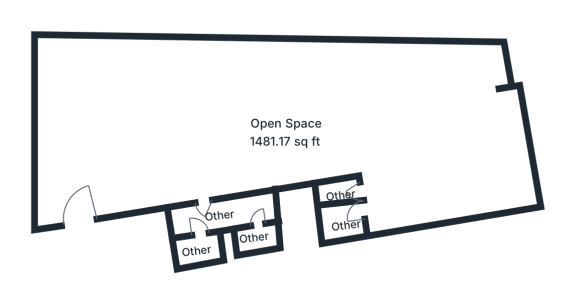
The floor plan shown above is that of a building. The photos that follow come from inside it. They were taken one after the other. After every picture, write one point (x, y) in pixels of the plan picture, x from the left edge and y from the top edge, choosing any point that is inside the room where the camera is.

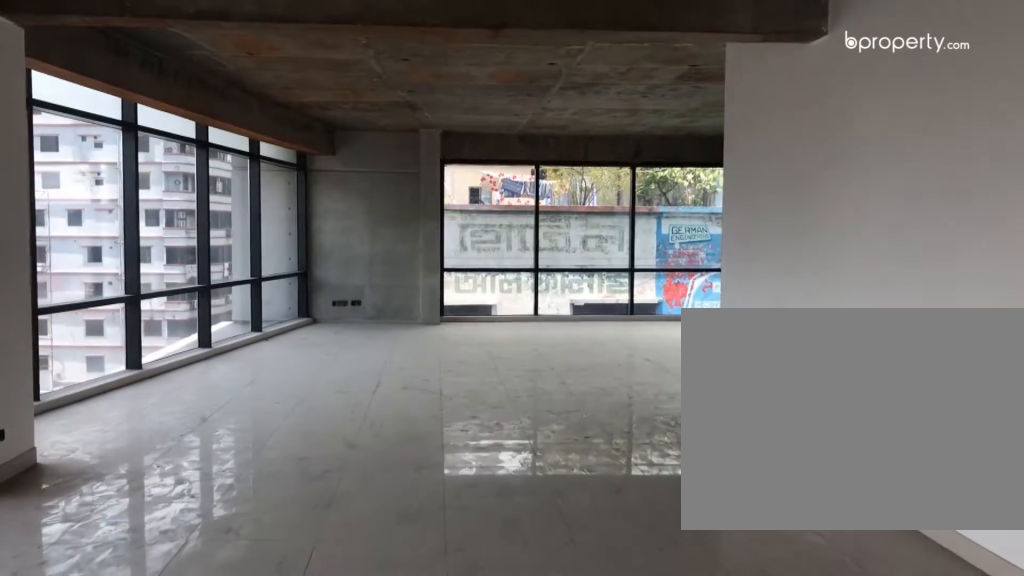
(202, 127)
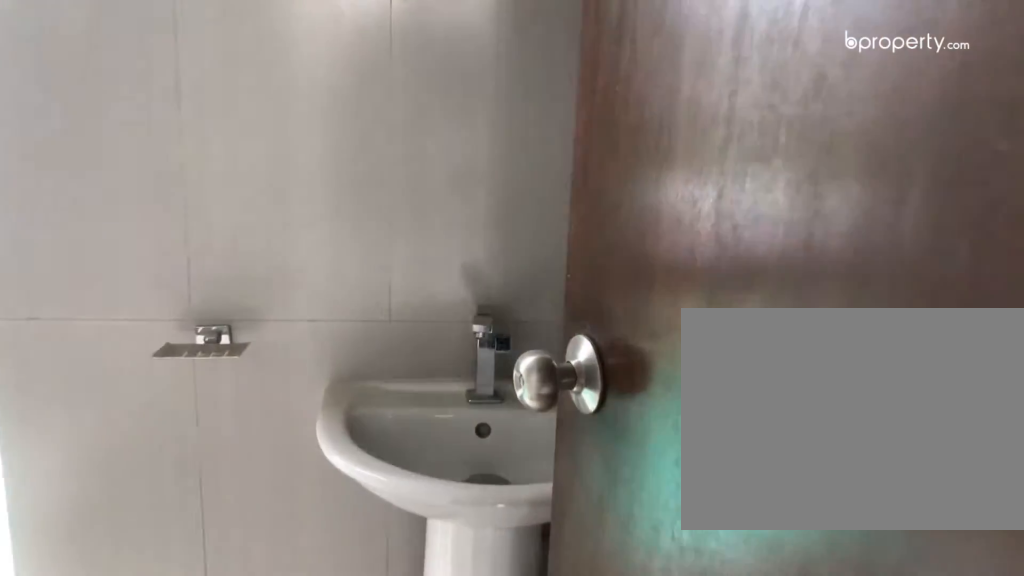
(197, 247)
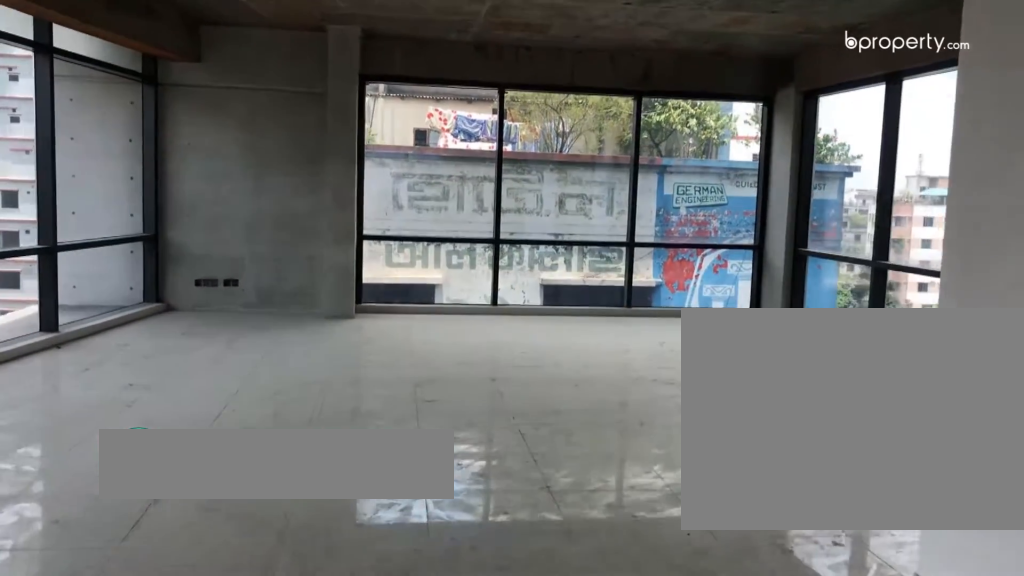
(320, 101)
